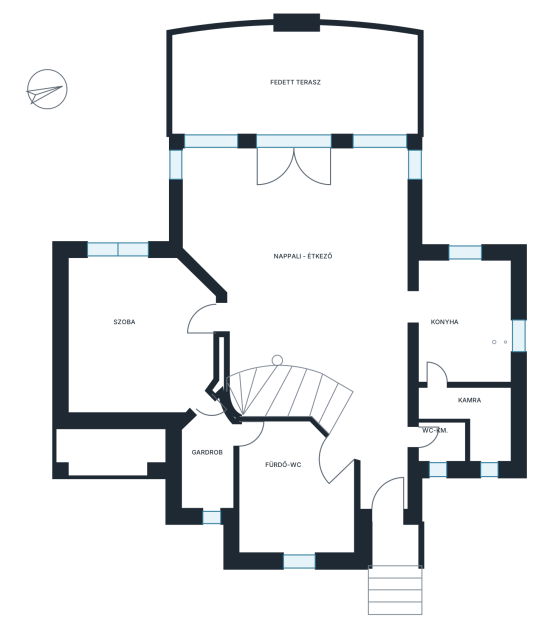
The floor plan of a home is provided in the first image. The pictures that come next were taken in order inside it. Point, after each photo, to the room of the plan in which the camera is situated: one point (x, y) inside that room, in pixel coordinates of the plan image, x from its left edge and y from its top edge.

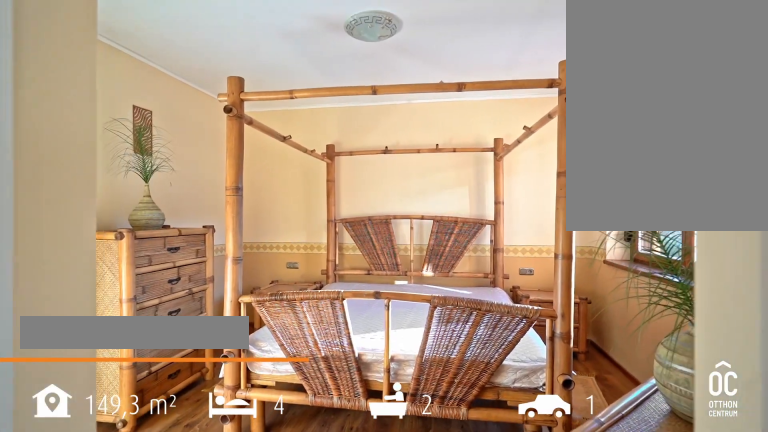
(130, 340)
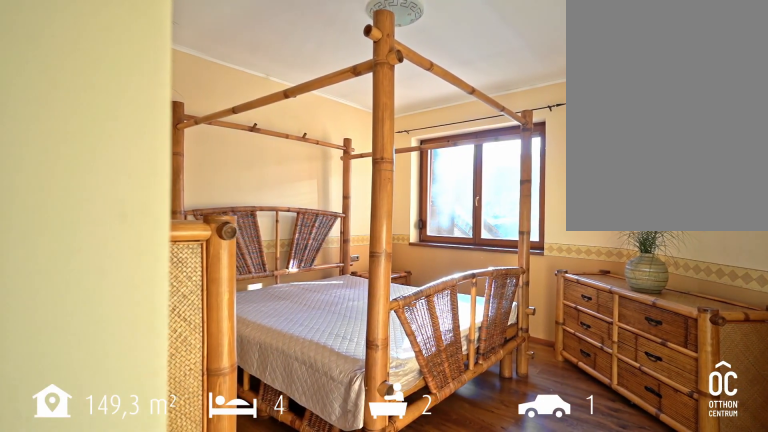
(130, 340)
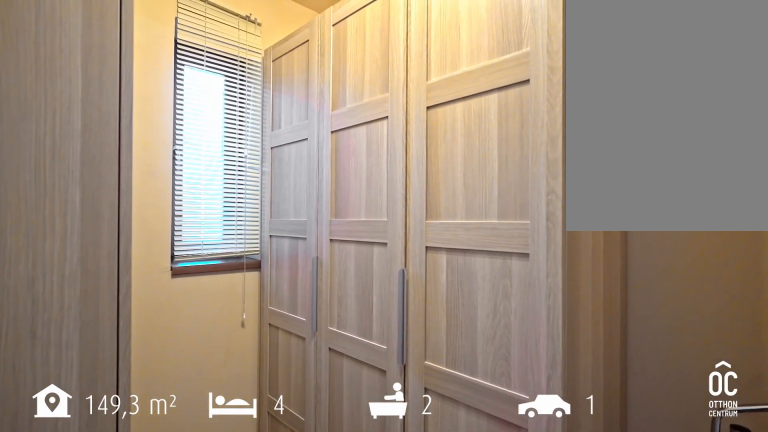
(210, 455)
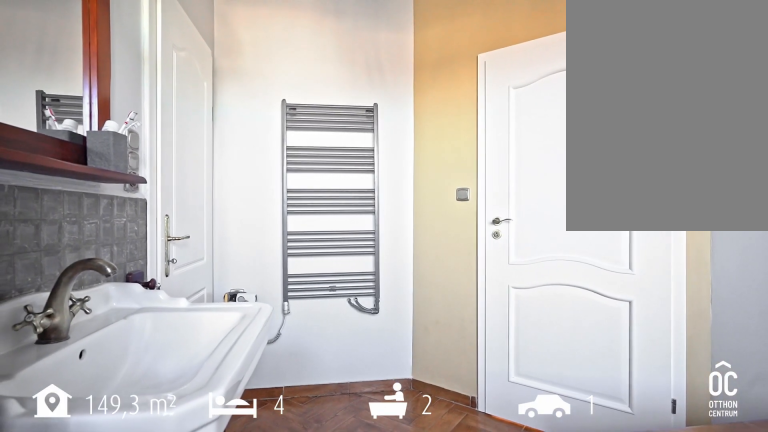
(291, 485)
